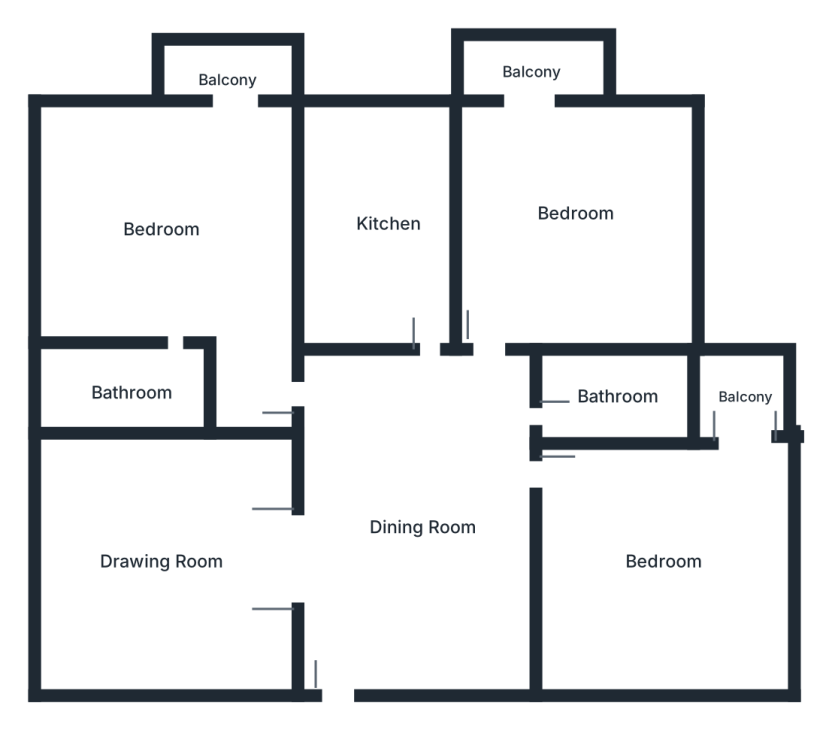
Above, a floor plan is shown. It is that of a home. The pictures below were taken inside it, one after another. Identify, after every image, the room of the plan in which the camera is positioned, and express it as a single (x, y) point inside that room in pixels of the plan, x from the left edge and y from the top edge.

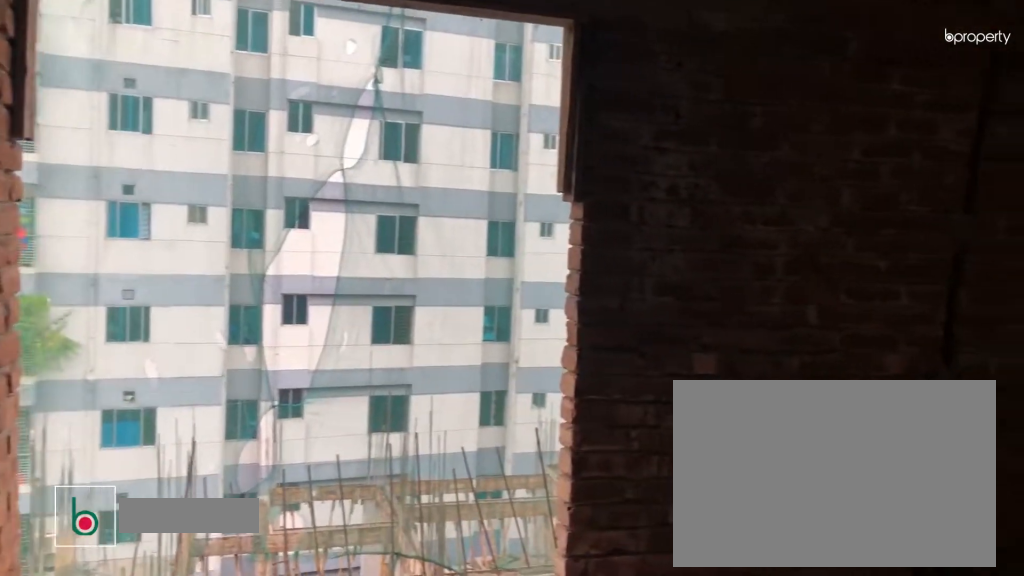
(576, 213)
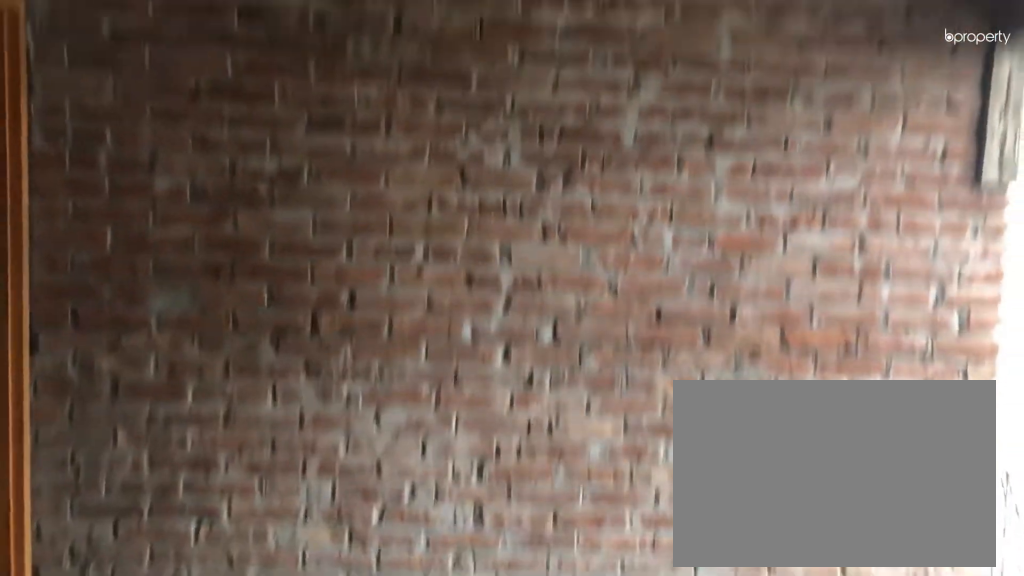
(576, 212)
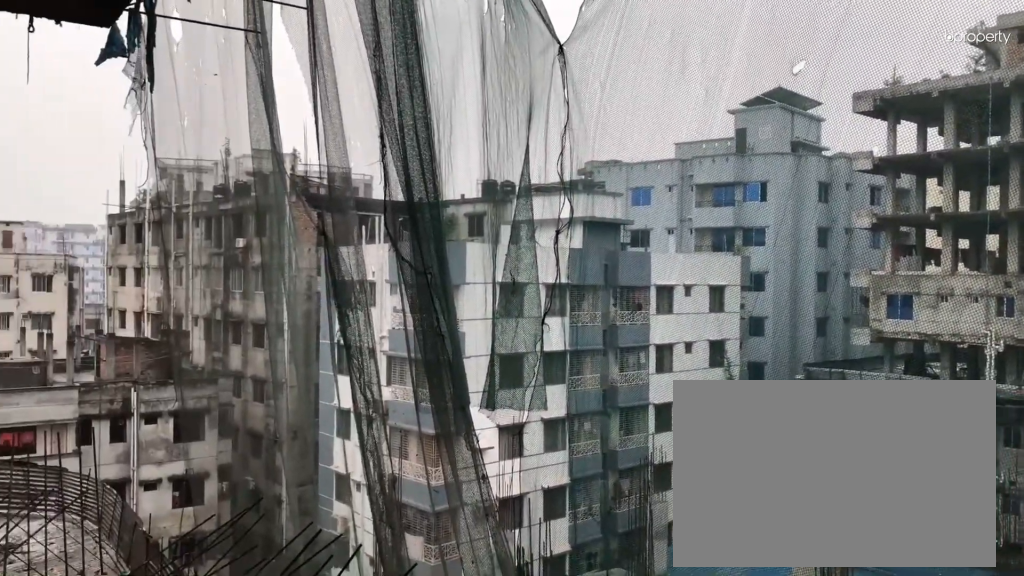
(529, 67)
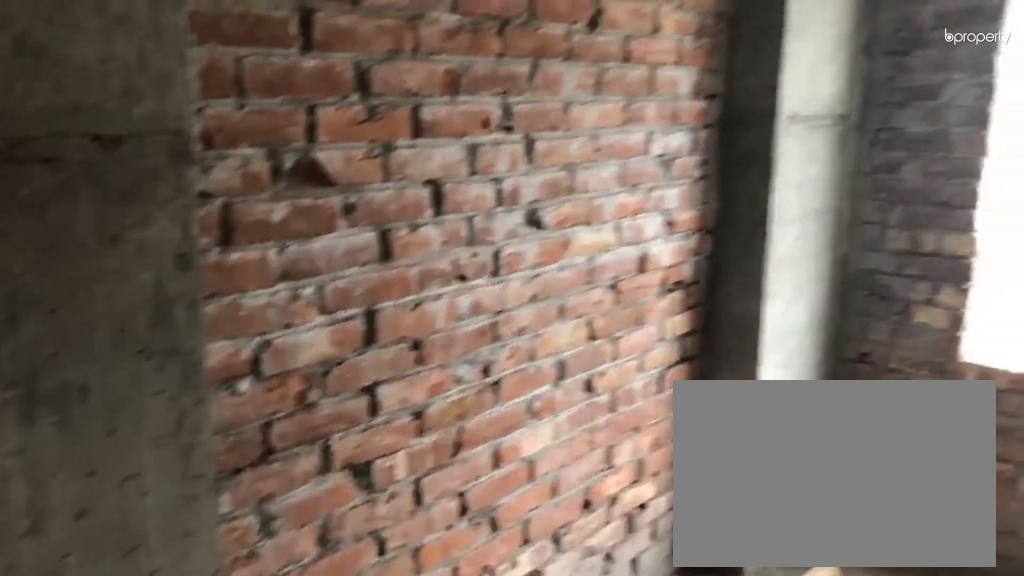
(385, 220)
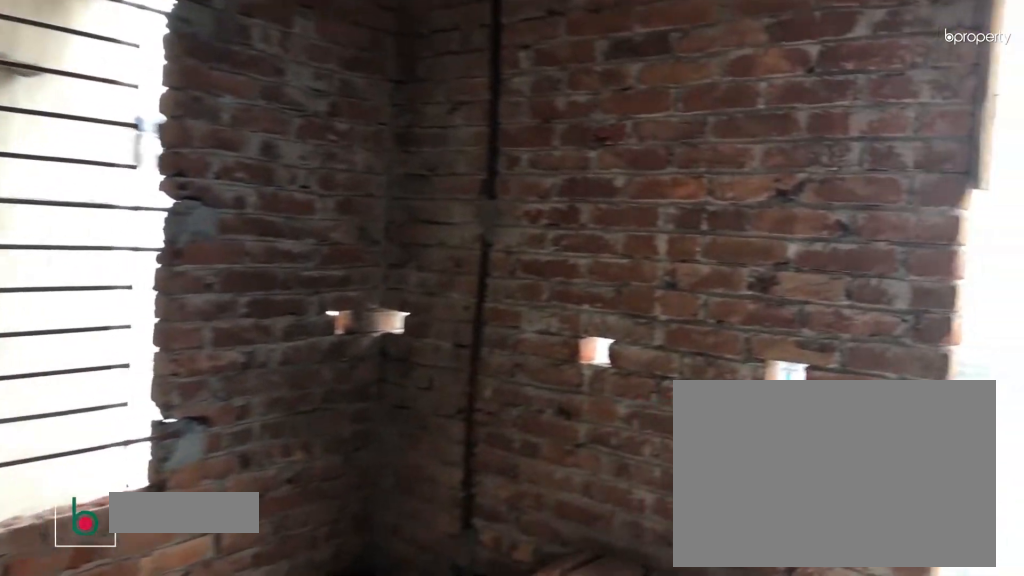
(166, 231)
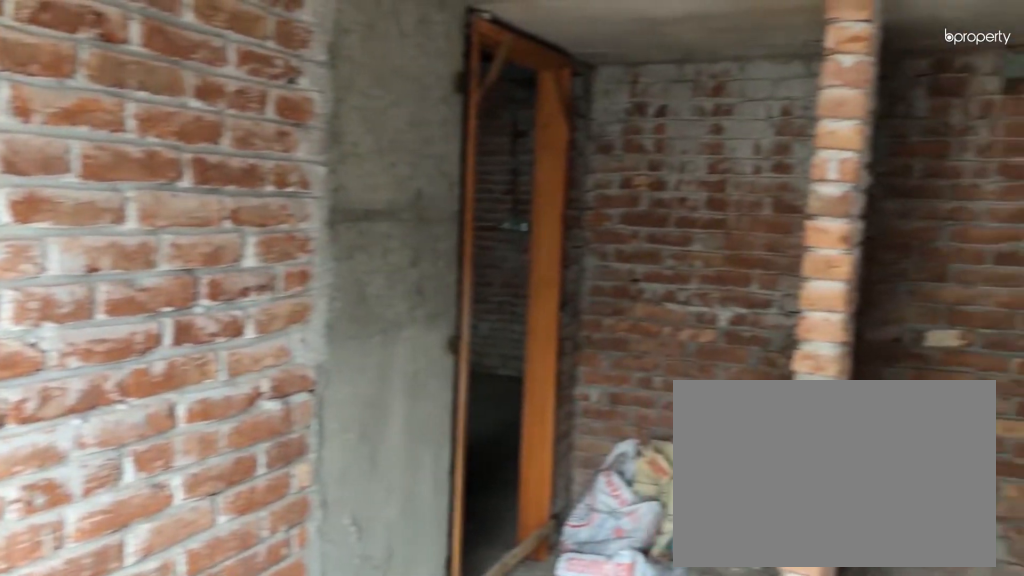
(164, 232)
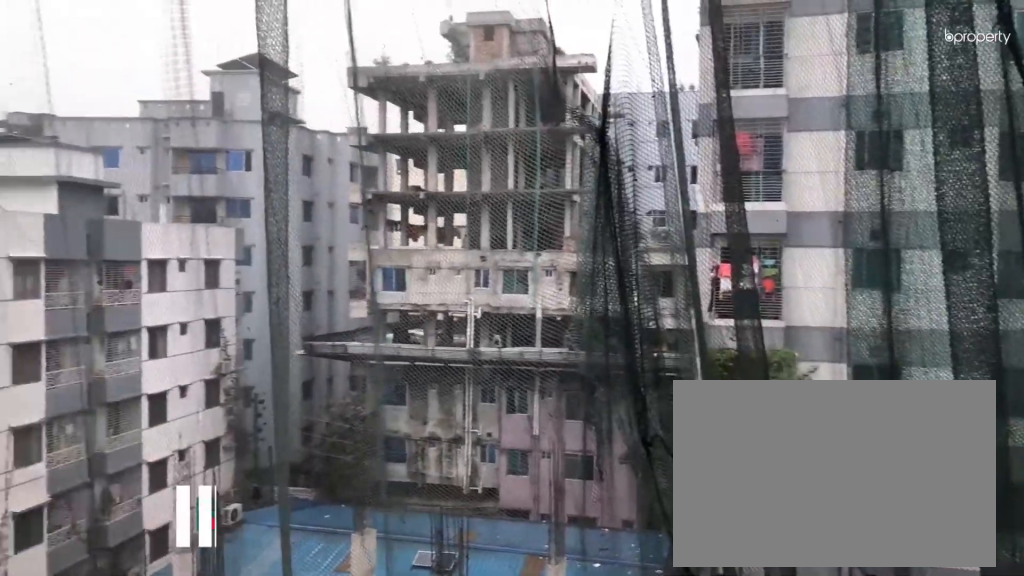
(226, 66)
